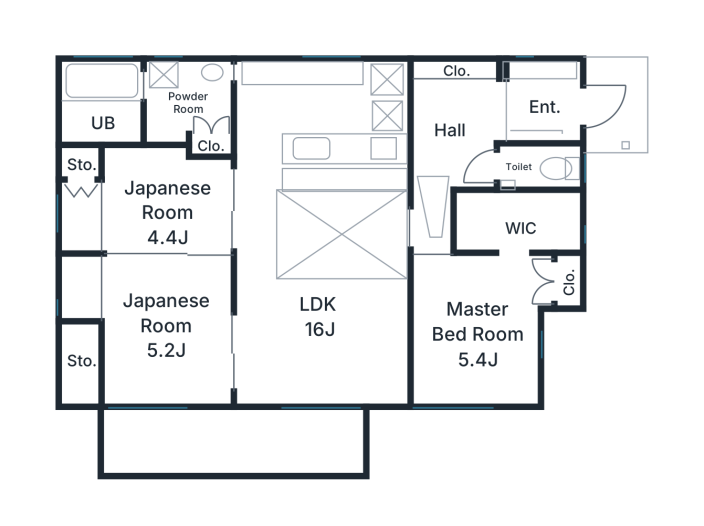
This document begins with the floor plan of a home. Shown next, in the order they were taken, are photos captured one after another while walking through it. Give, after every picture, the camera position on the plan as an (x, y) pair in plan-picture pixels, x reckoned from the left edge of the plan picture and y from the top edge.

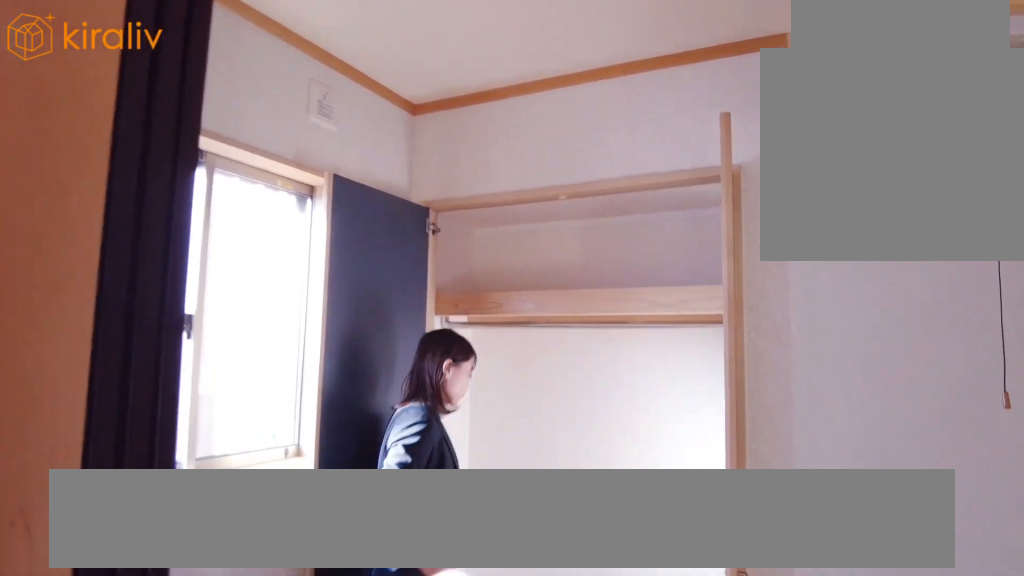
(96, 248)
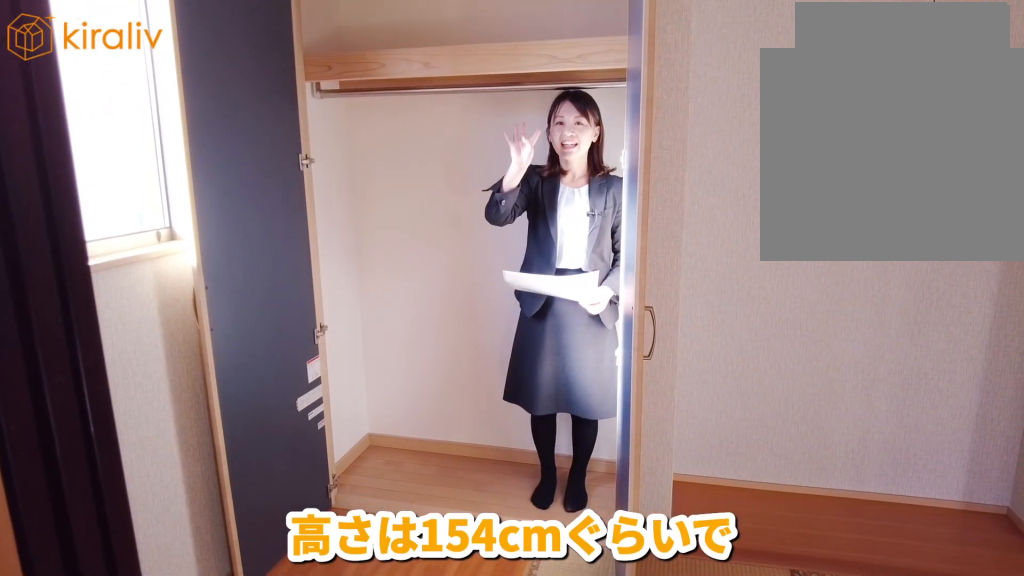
(99, 260)
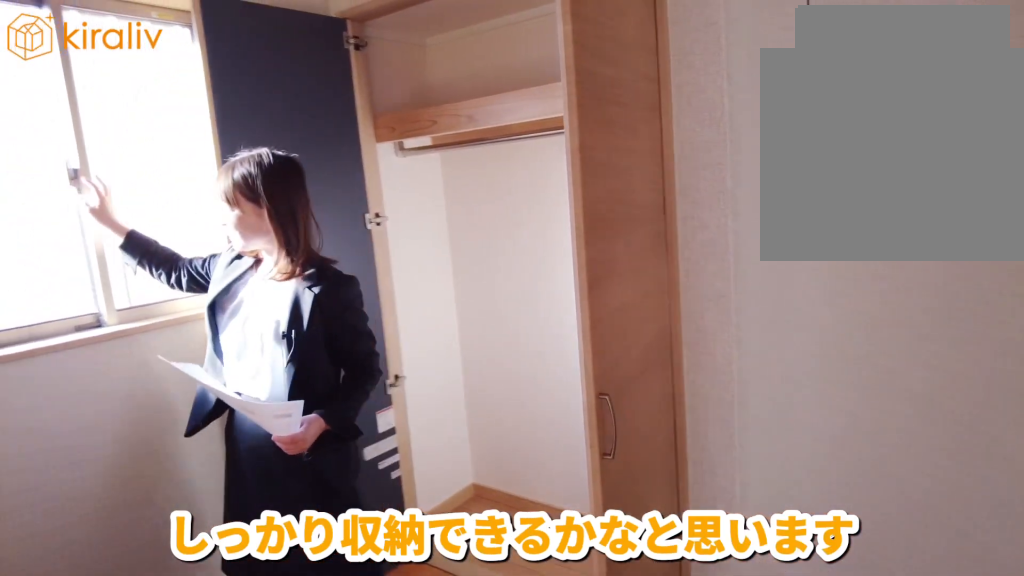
(103, 266)
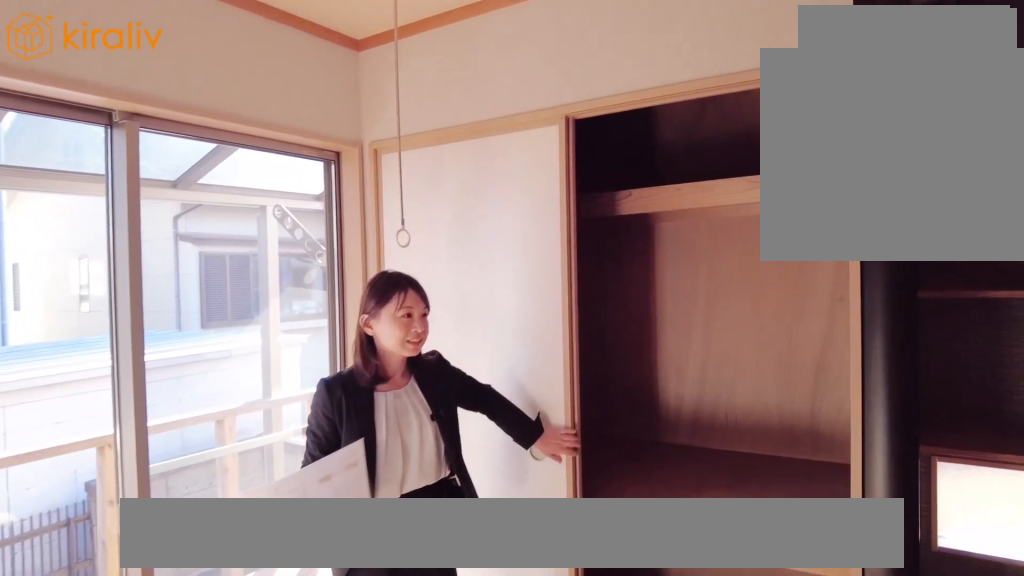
(118, 377)
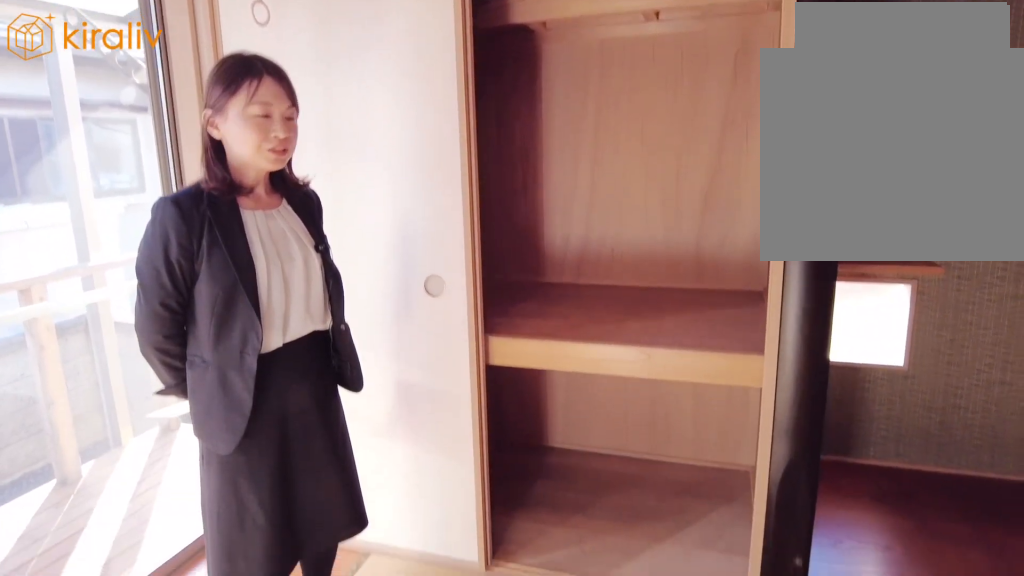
(118, 370)
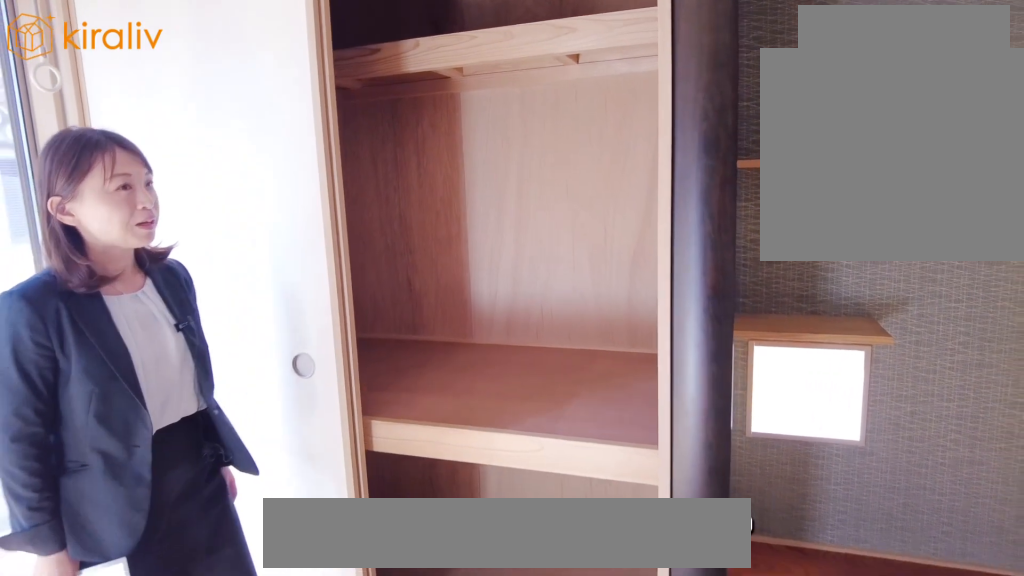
(119, 364)
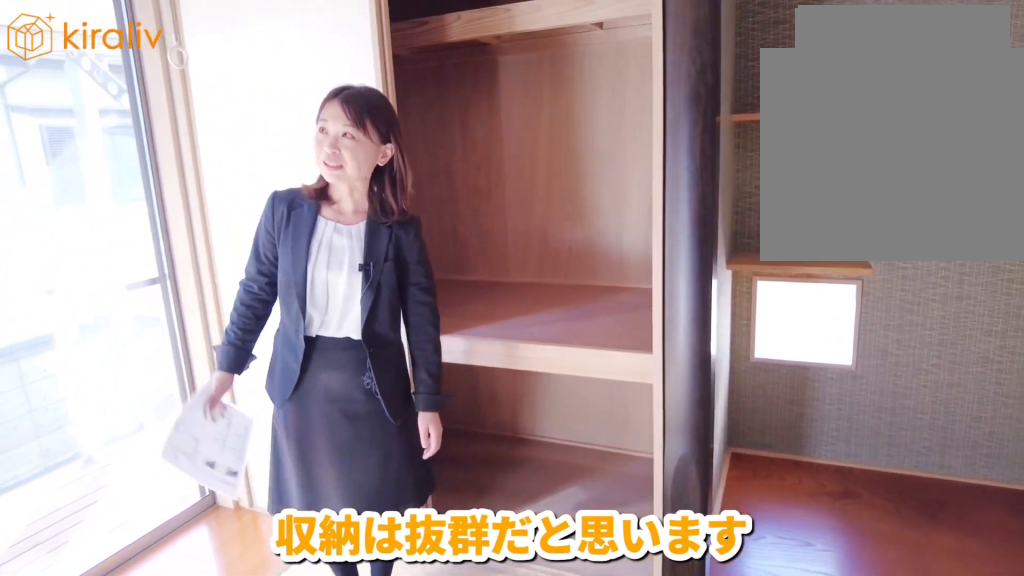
(119, 361)
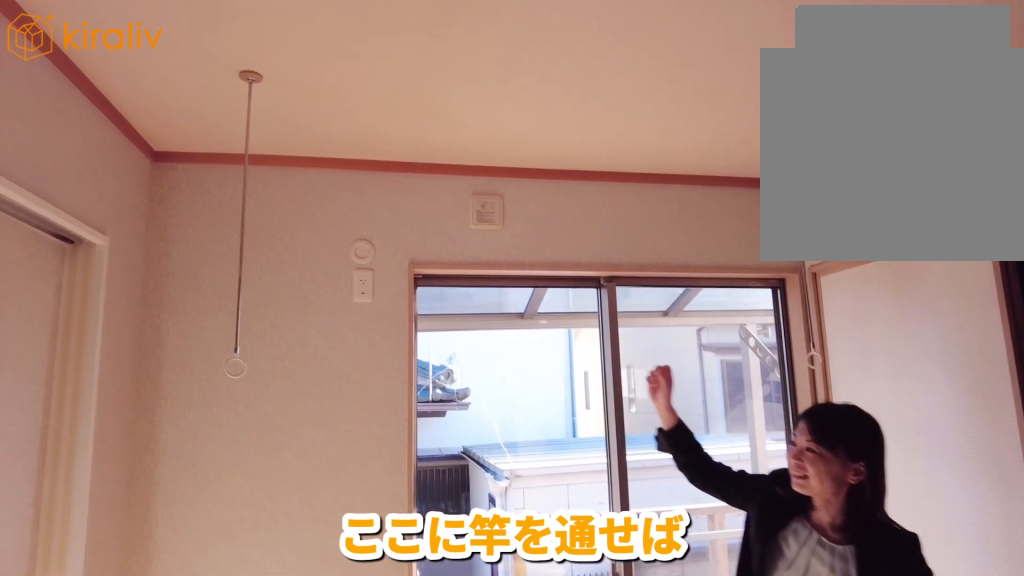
(121, 350)
